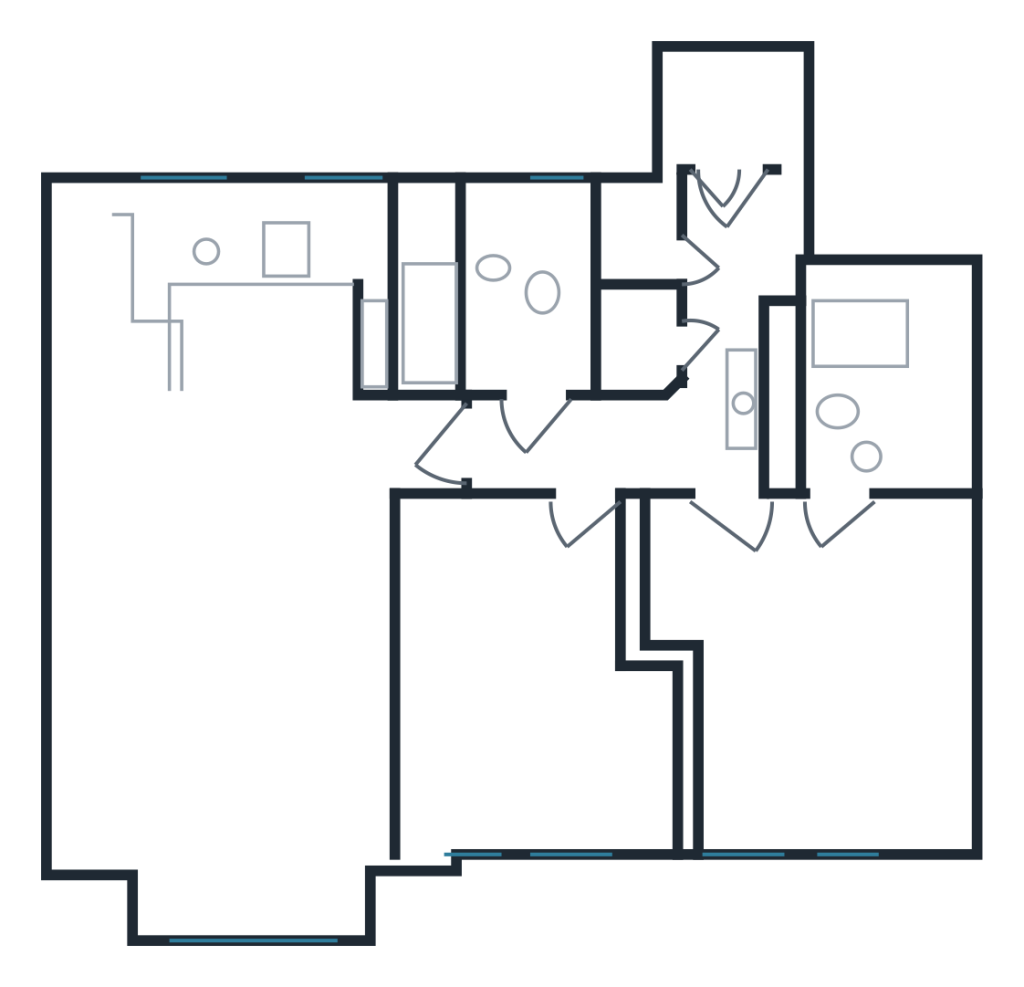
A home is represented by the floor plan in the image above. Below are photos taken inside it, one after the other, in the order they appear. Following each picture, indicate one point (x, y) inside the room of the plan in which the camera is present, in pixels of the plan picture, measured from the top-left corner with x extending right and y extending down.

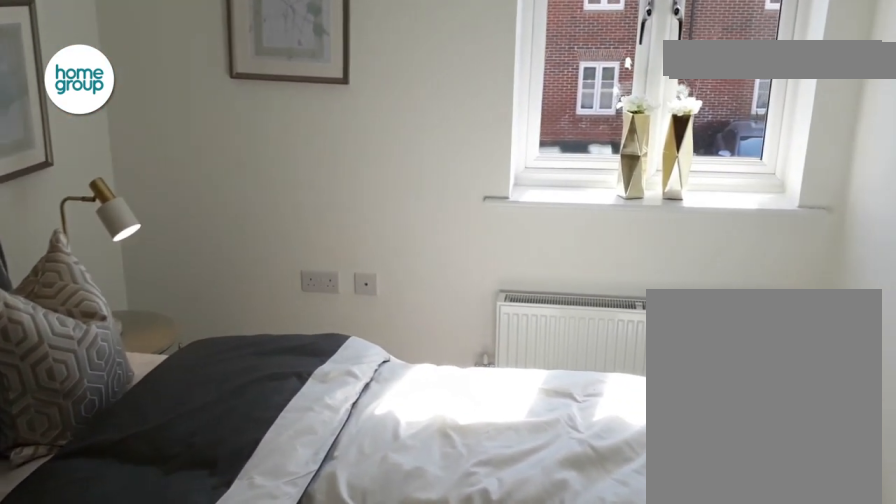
(806, 655)
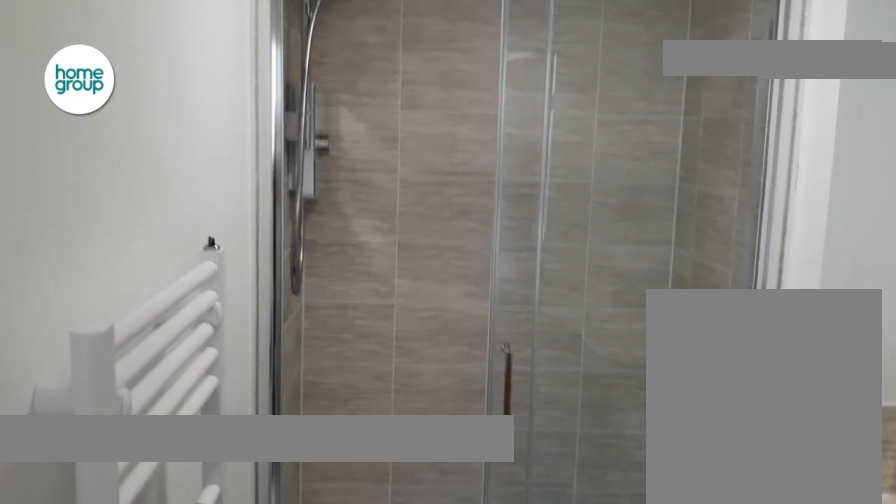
(874, 404)
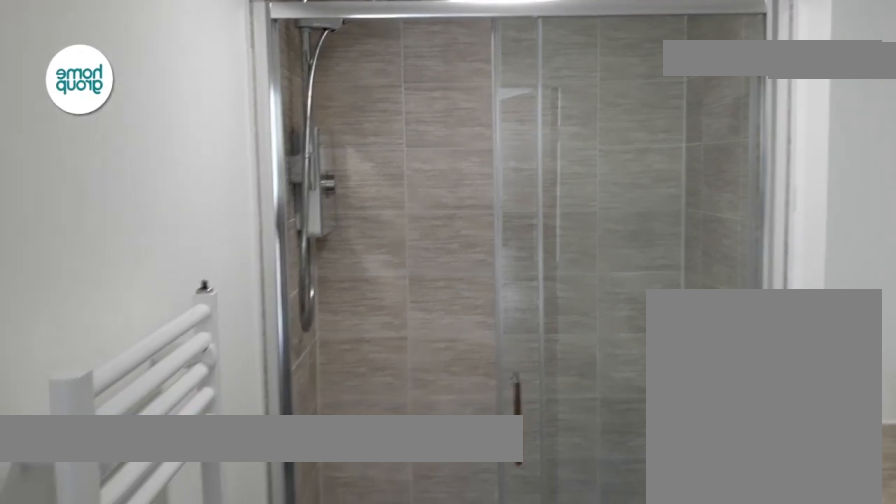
(874, 404)
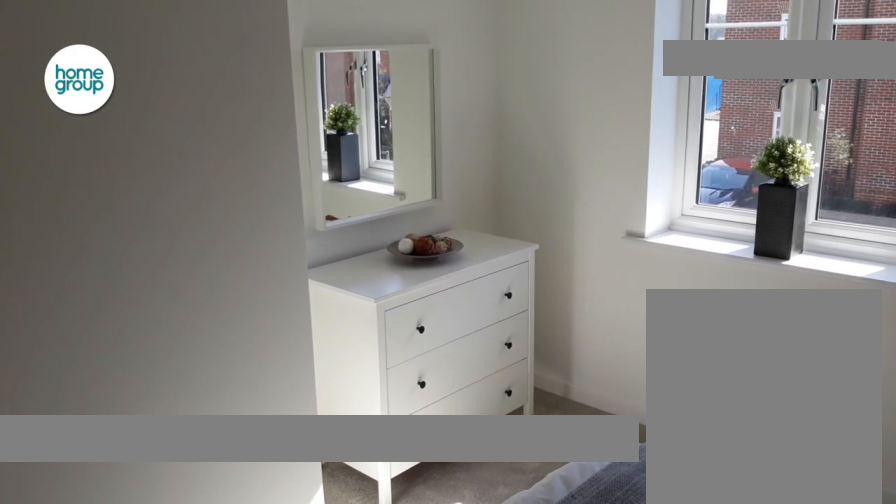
(531, 669)
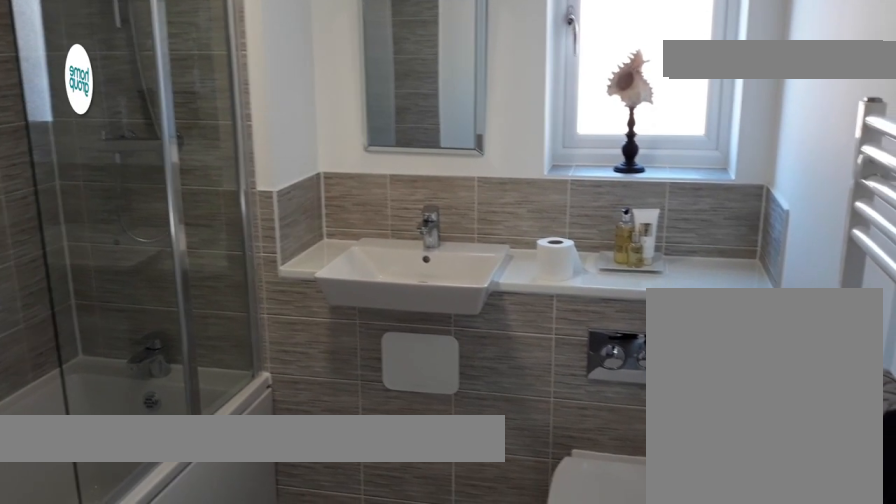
(499, 304)
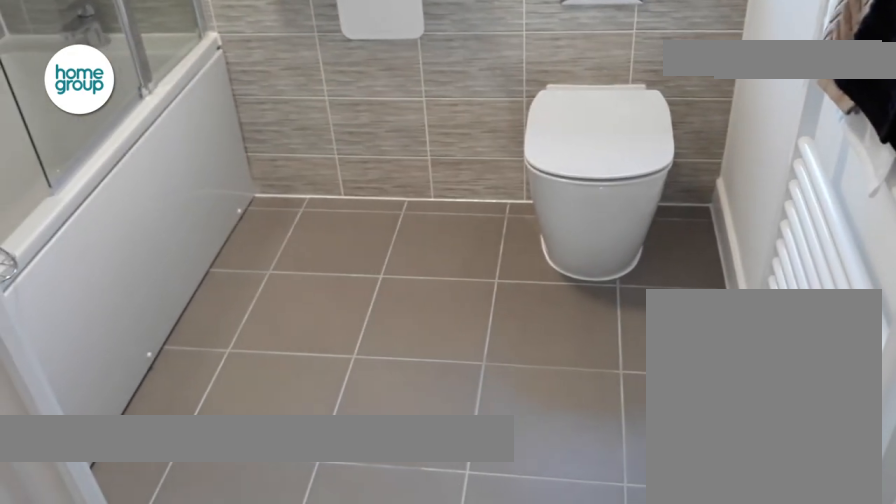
(499, 304)
